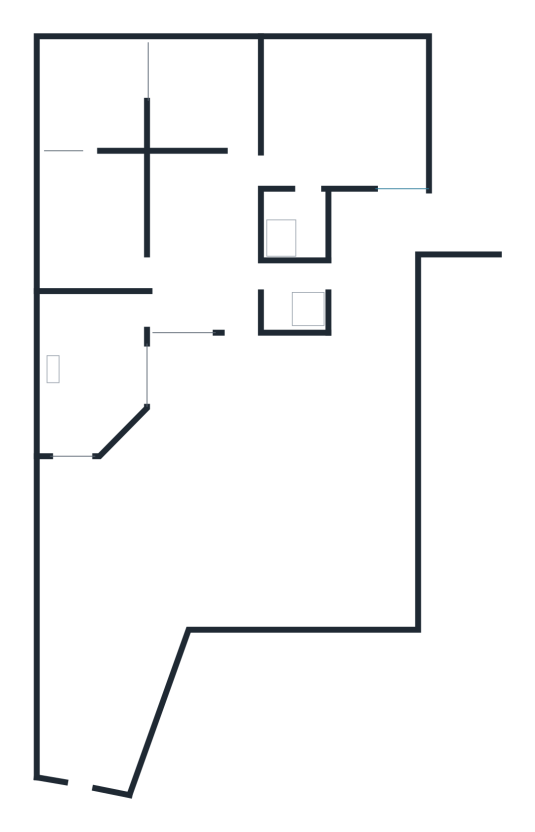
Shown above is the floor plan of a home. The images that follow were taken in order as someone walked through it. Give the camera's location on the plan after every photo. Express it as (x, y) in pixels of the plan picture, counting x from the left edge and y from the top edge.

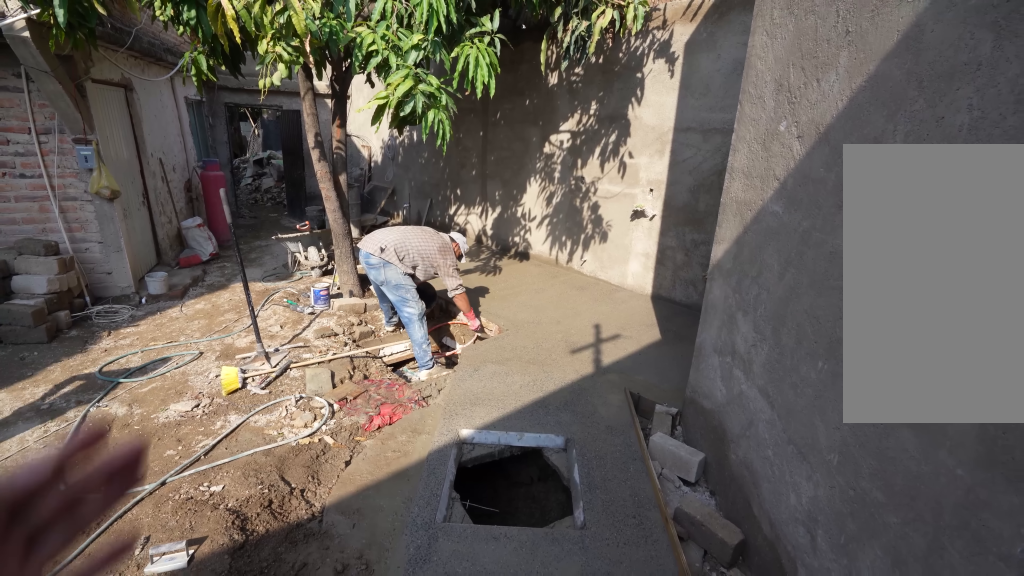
(203, 469)
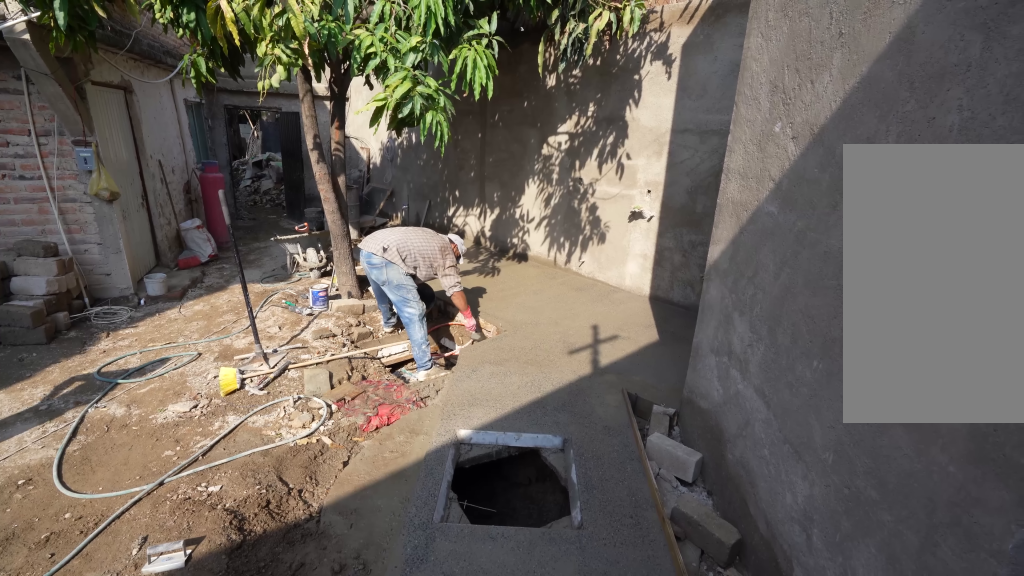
(204, 472)
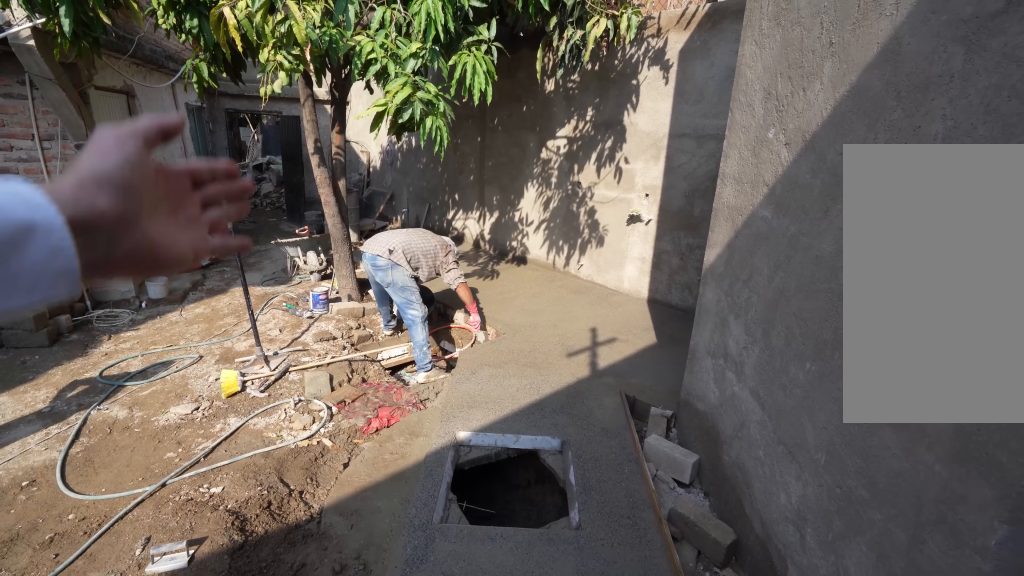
(204, 472)
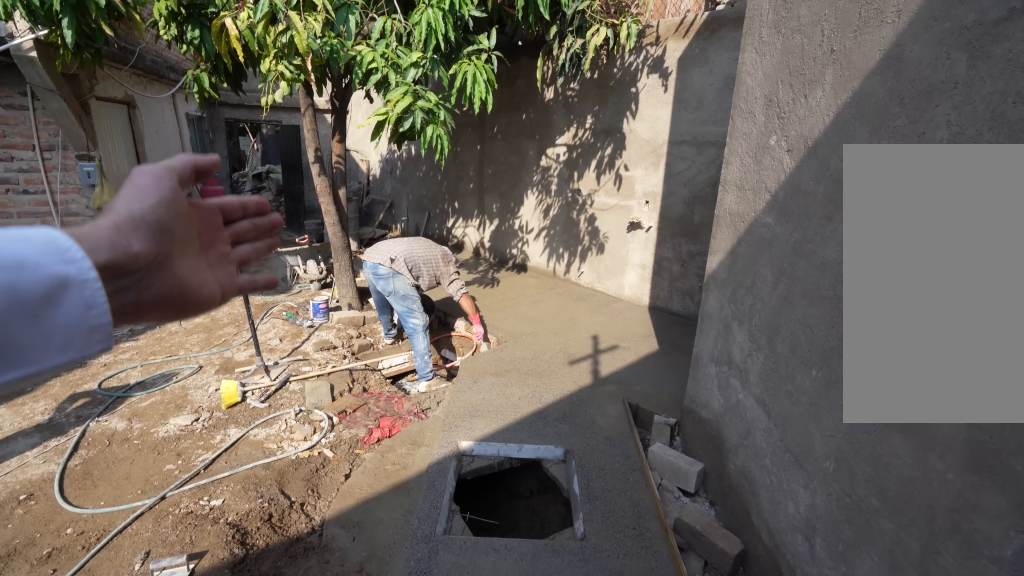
(204, 472)
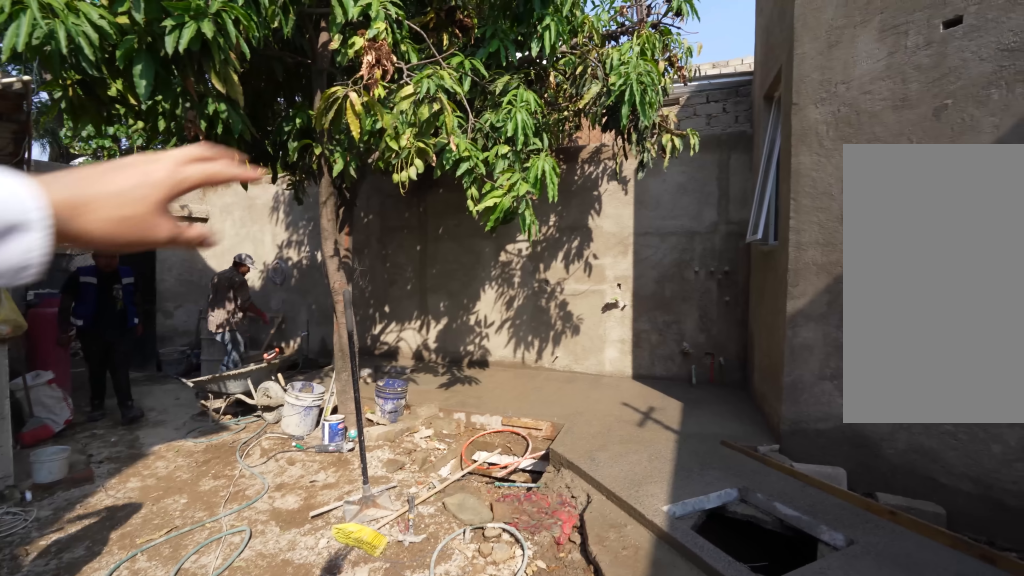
(238, 549)
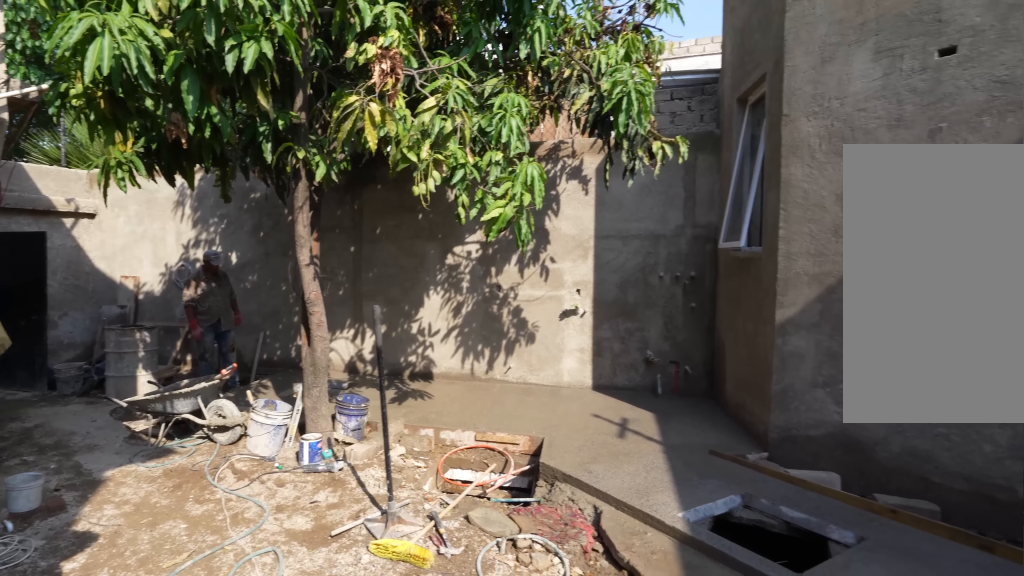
(245, 566)
